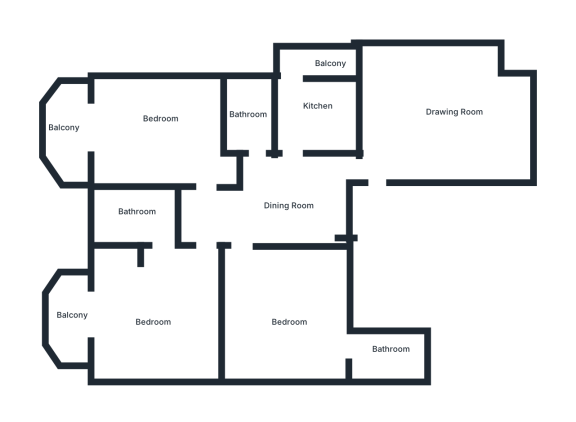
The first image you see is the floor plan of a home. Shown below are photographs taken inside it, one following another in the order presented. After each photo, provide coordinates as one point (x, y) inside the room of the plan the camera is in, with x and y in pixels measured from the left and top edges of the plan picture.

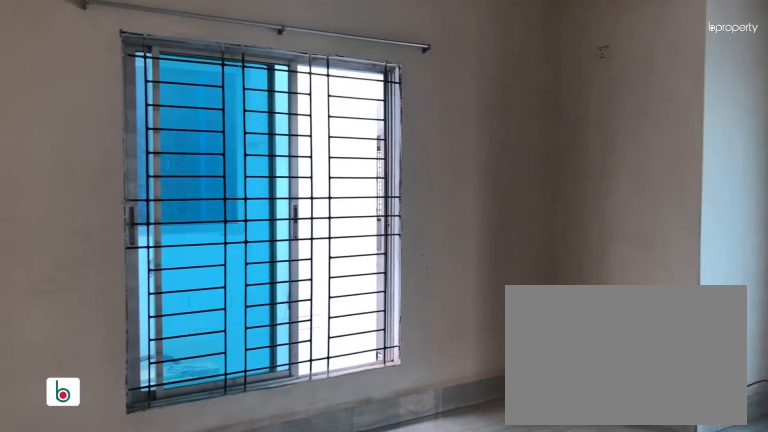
(447, 112)
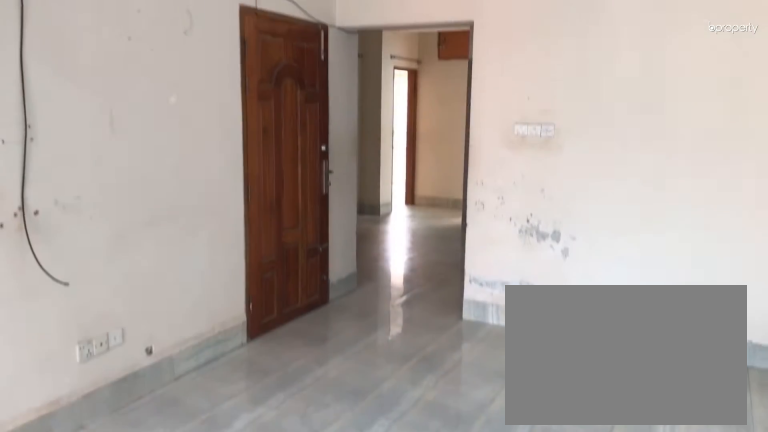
(448, 112)
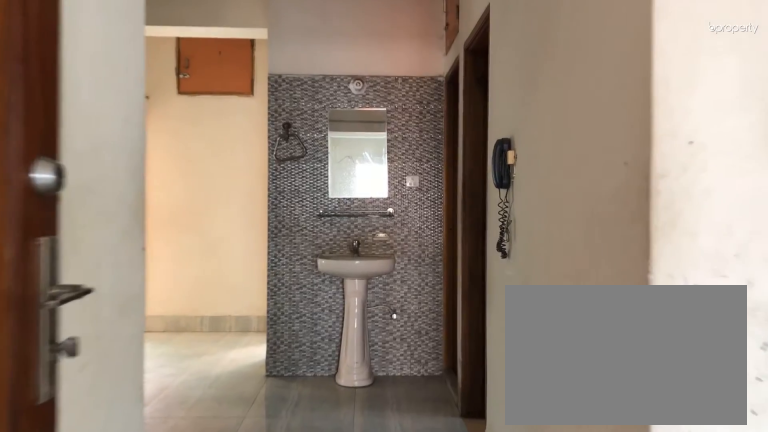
(344, 179)
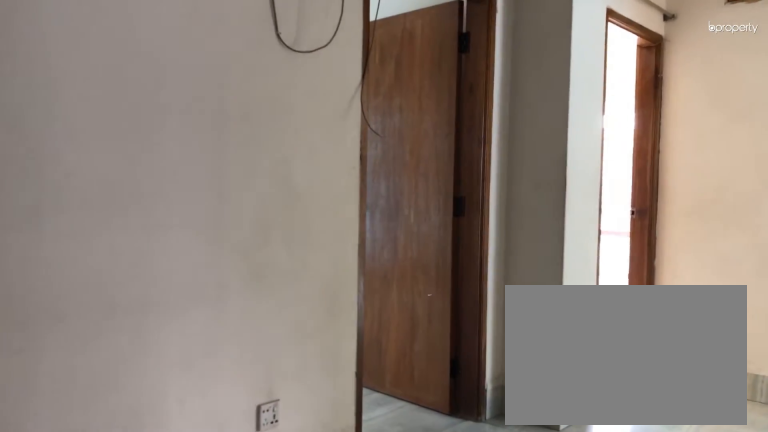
(287, 211)
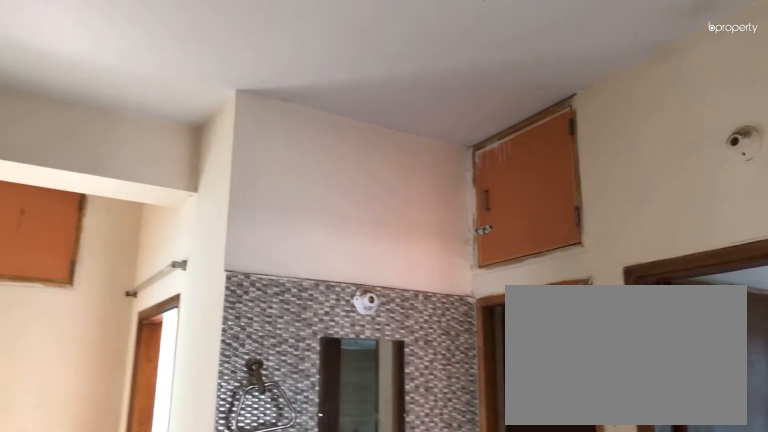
(282, 213)
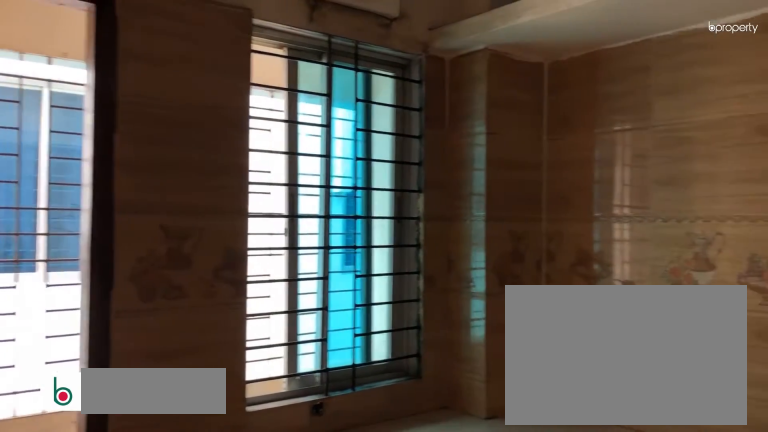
(309, 110)
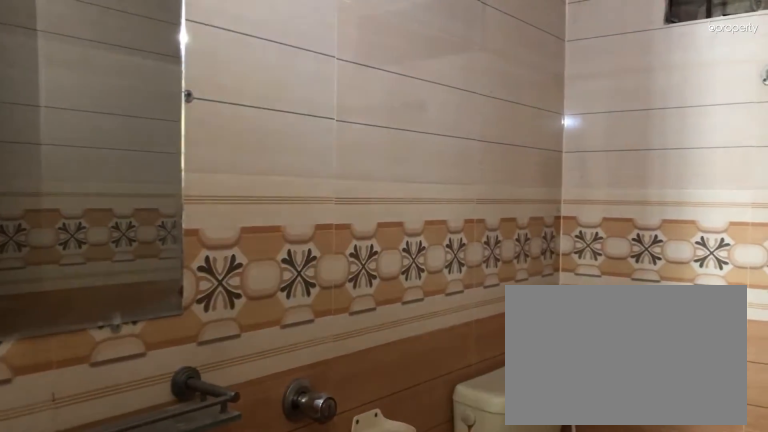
(246, 114)
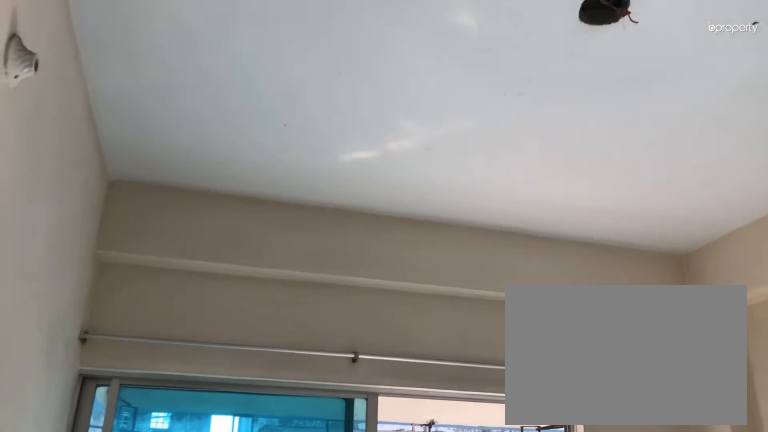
(156, 124)
